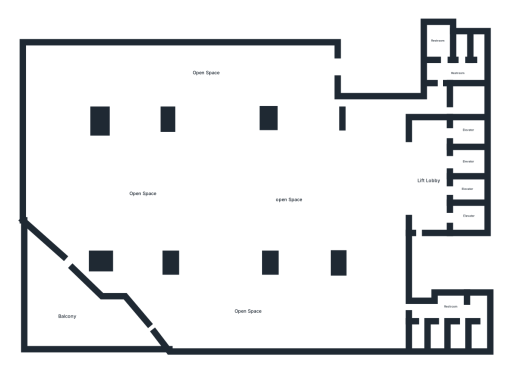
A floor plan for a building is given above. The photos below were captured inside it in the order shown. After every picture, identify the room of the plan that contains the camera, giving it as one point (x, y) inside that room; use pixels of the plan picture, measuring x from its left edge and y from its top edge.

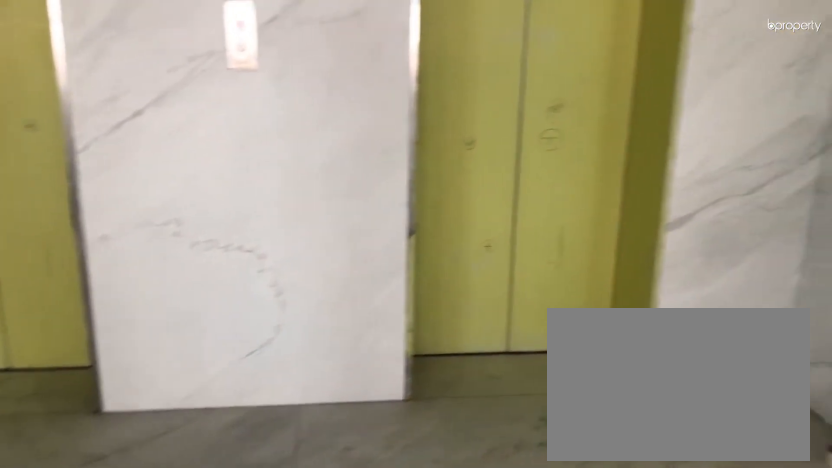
(428, 178)
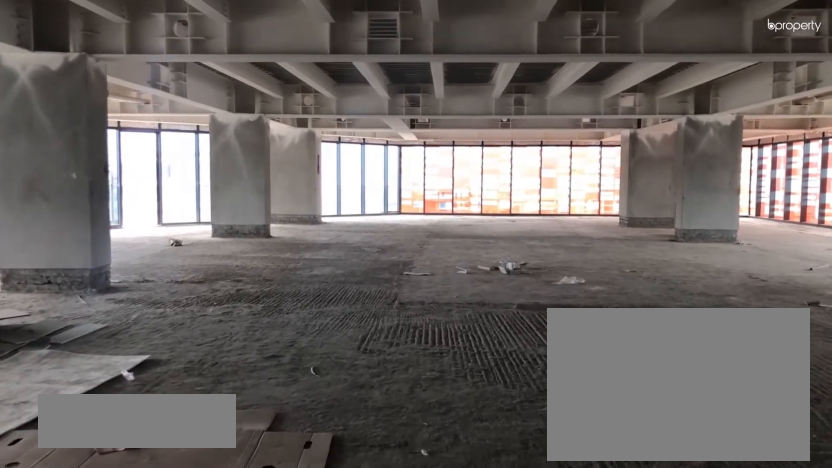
(316, 183)
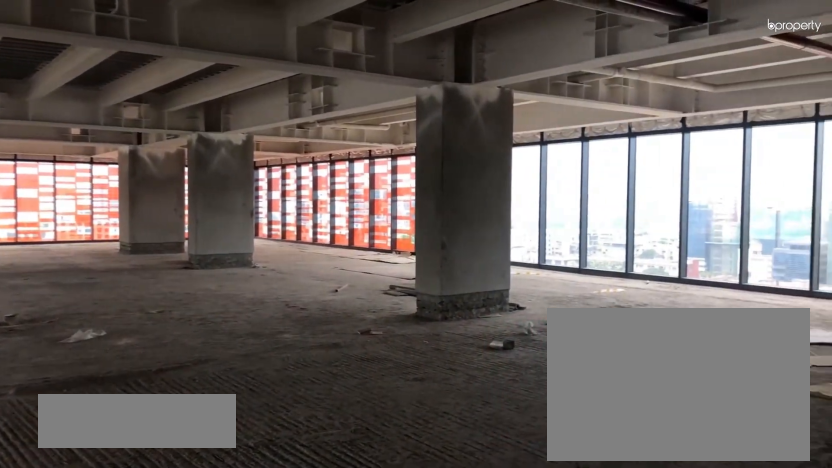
(235, 173)
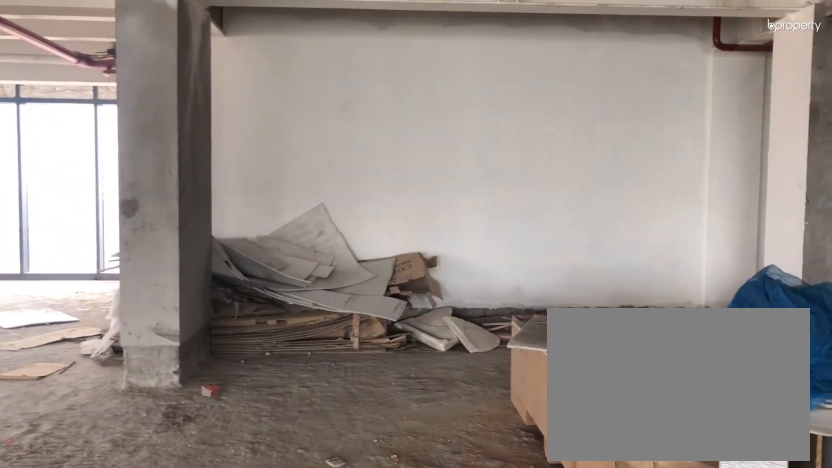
(329, 154)
